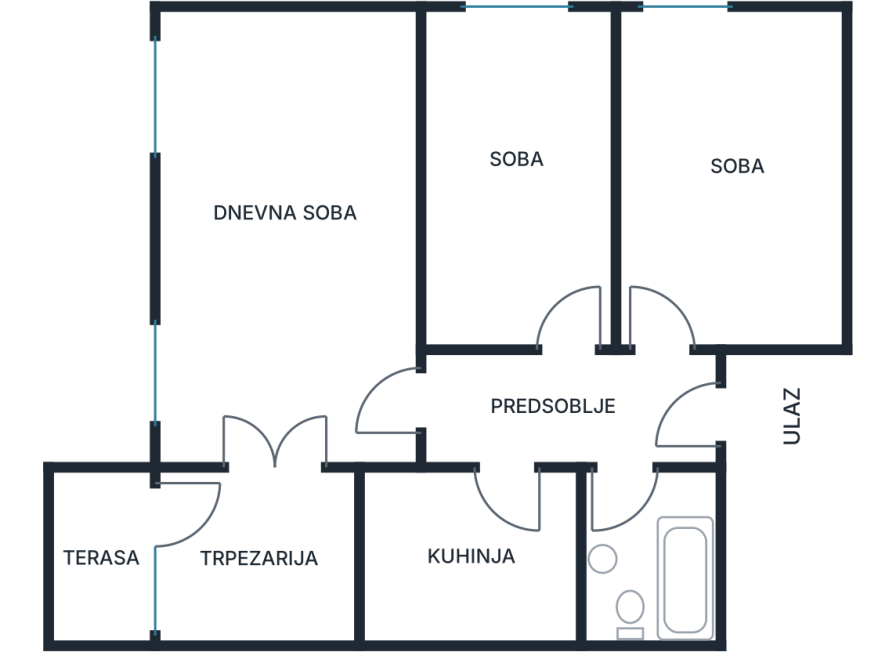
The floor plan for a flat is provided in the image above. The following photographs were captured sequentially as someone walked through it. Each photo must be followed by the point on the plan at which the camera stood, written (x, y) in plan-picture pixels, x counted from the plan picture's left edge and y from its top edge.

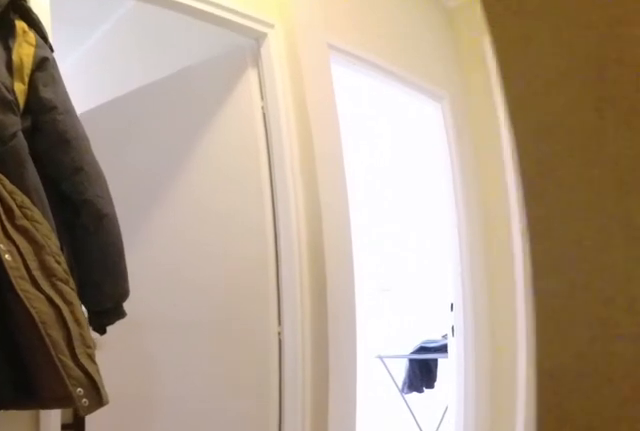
(507, 466)
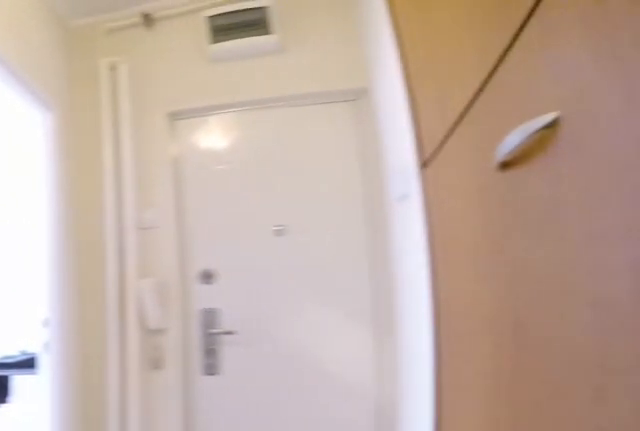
(490, 433)
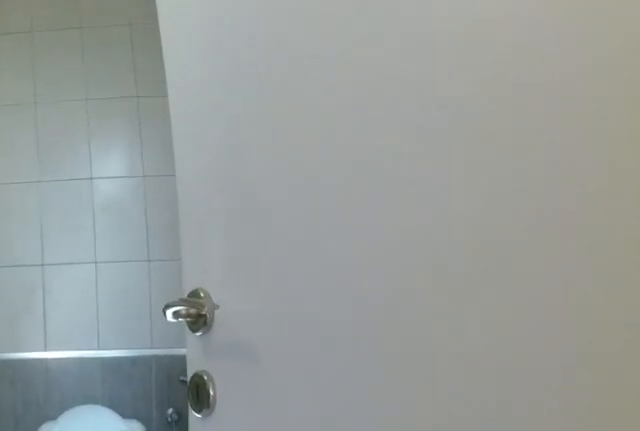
(612, 448)
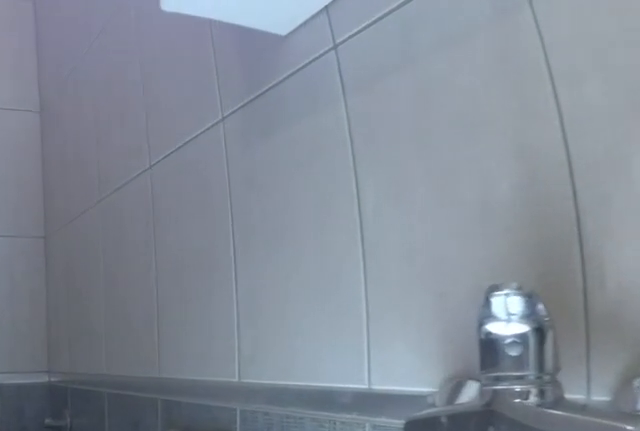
(615, 513)
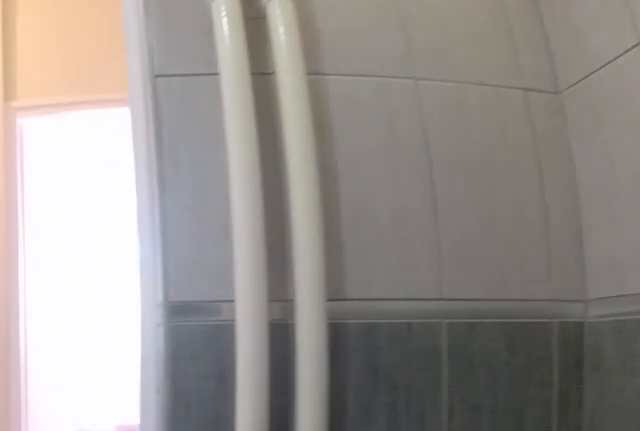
(618, 586)
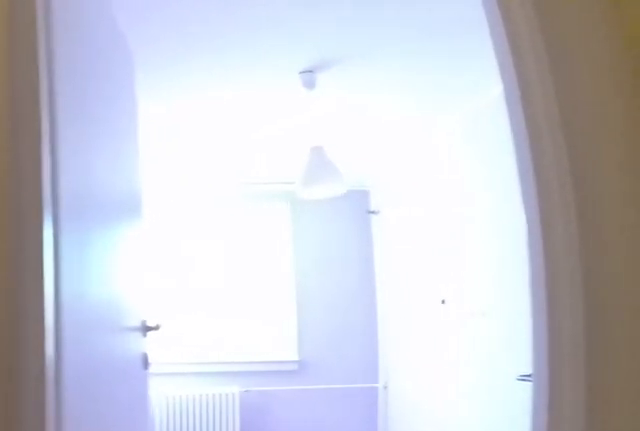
(613, 447)
